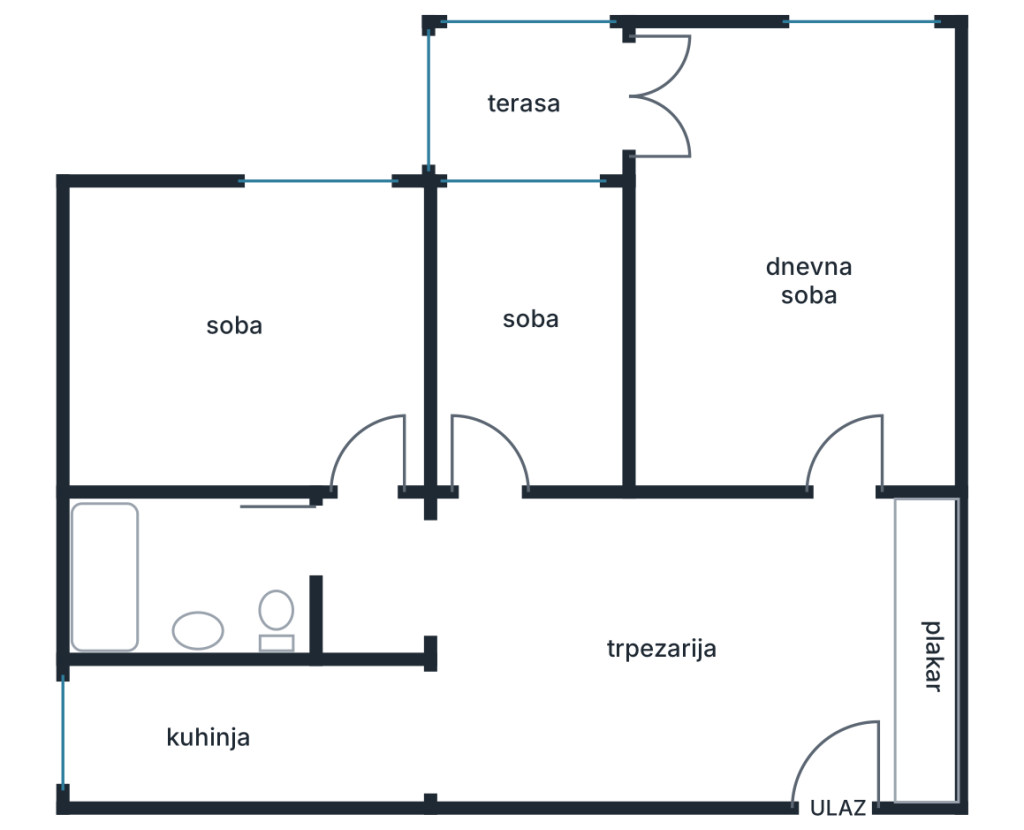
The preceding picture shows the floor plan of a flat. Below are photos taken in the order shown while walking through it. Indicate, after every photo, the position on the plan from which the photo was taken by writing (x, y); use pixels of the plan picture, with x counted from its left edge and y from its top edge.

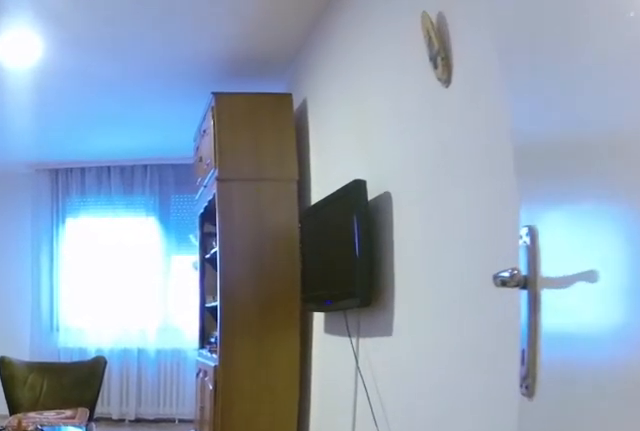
(831, 524)
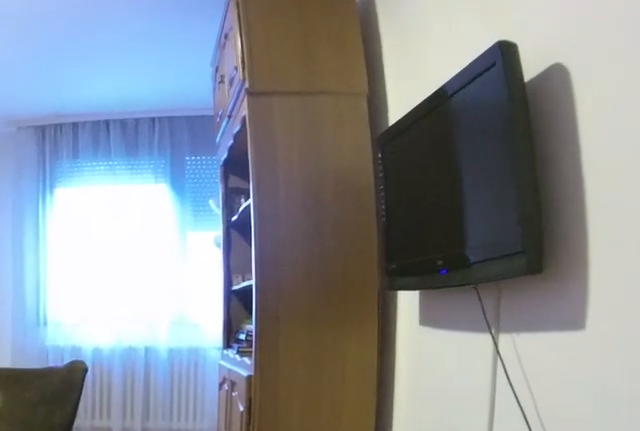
(832, 408)
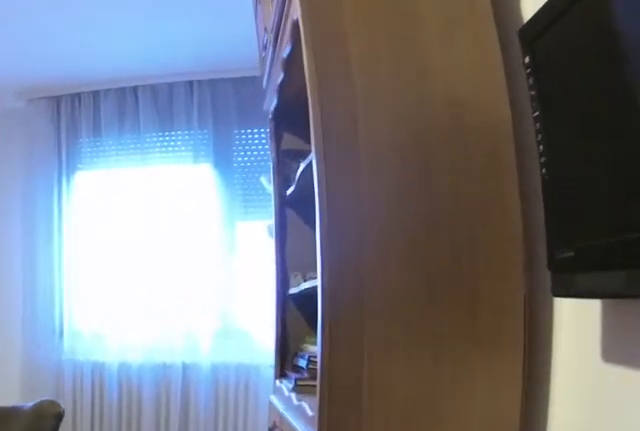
(834, 348)
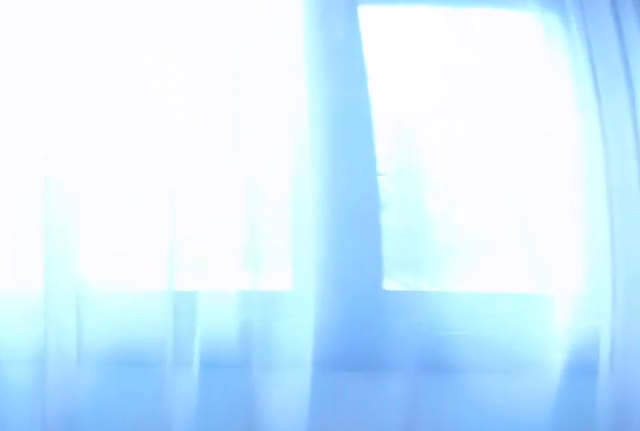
(832, 136)
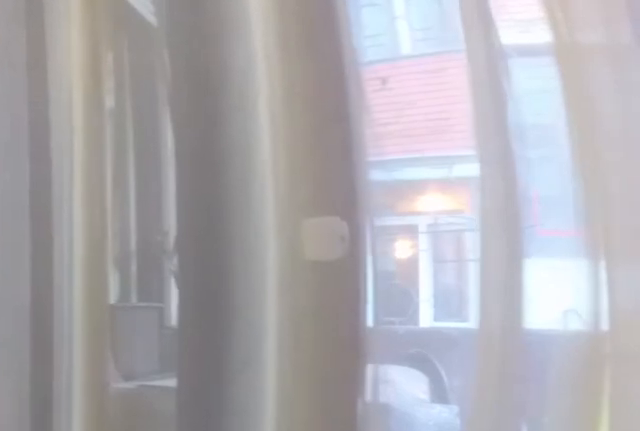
(720, 80)
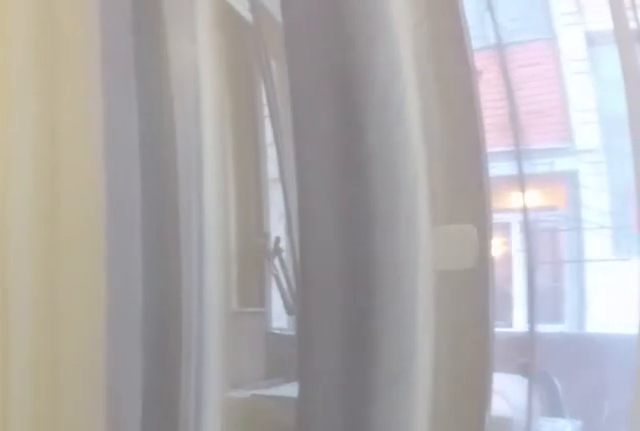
(716, 76)
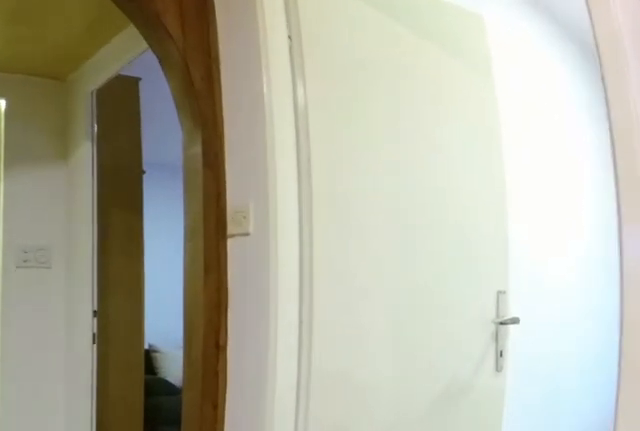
(616, 535)
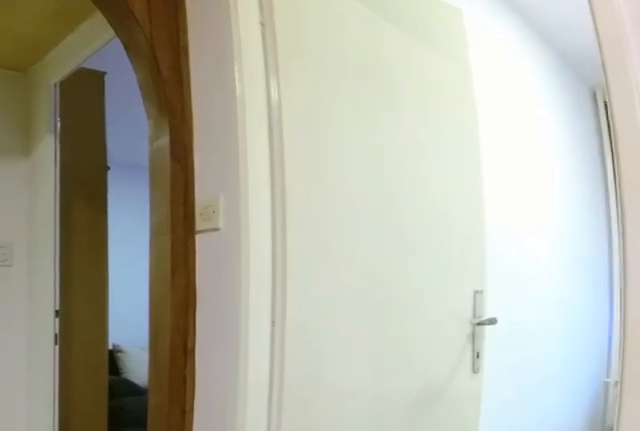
(604, 541)
